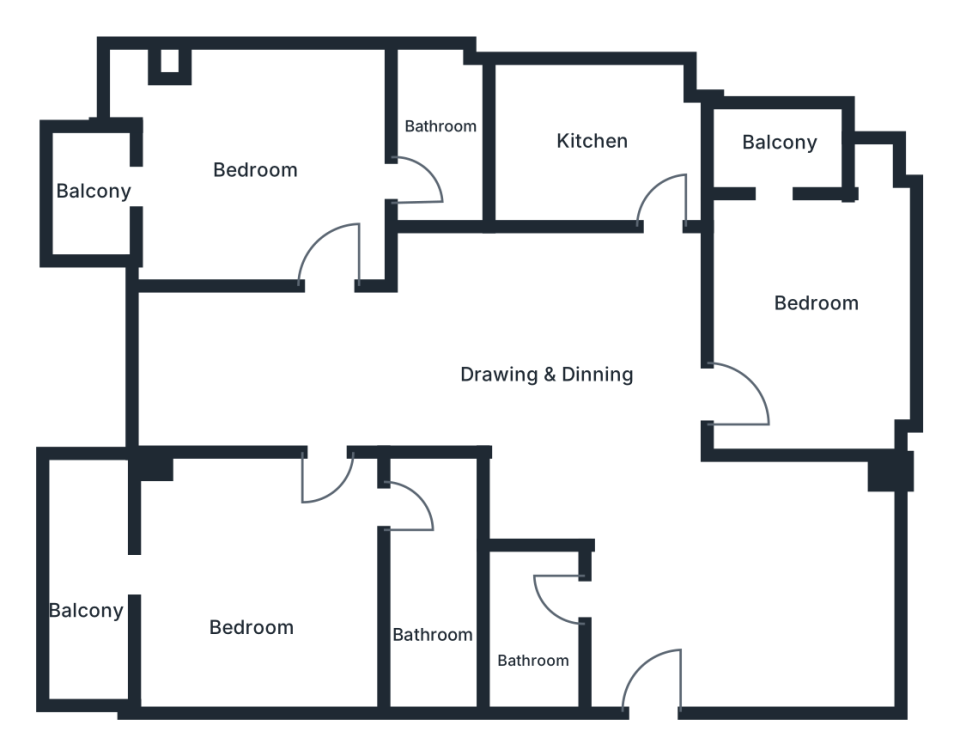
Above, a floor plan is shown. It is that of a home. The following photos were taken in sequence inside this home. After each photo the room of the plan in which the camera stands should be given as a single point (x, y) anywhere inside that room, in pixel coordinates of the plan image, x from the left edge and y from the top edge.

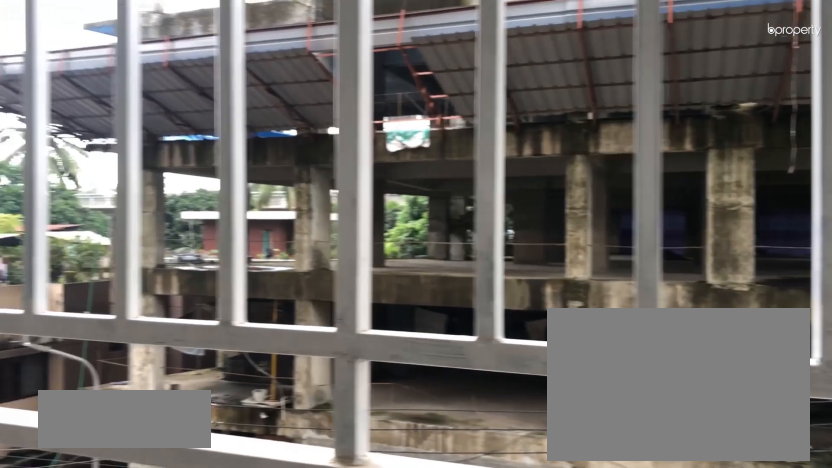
(95, 190)
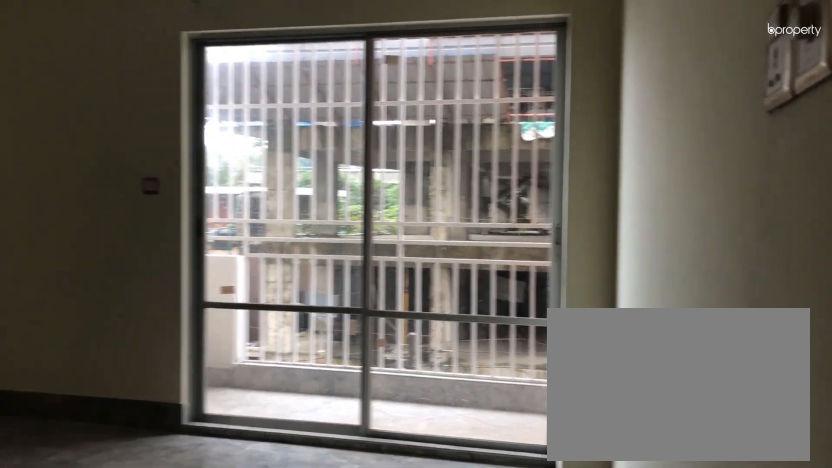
(253, 577)
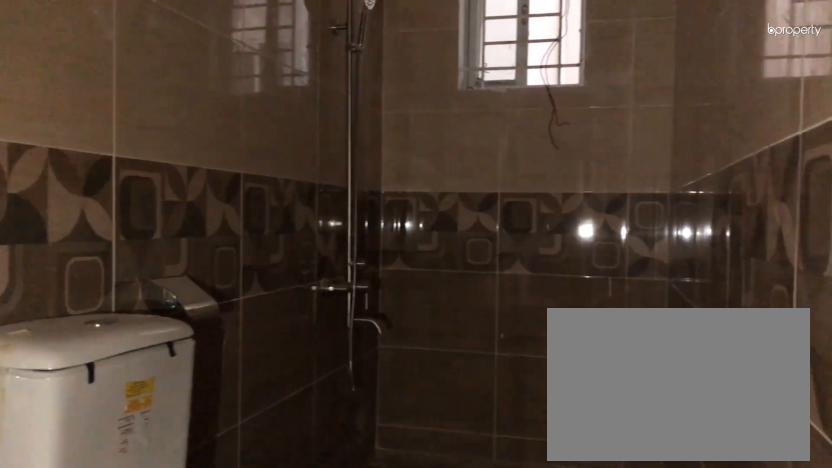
(427, 596)
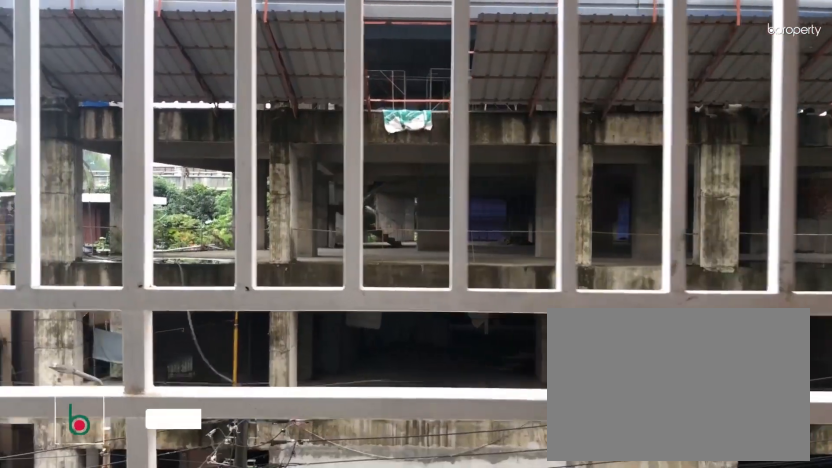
(80, 570)
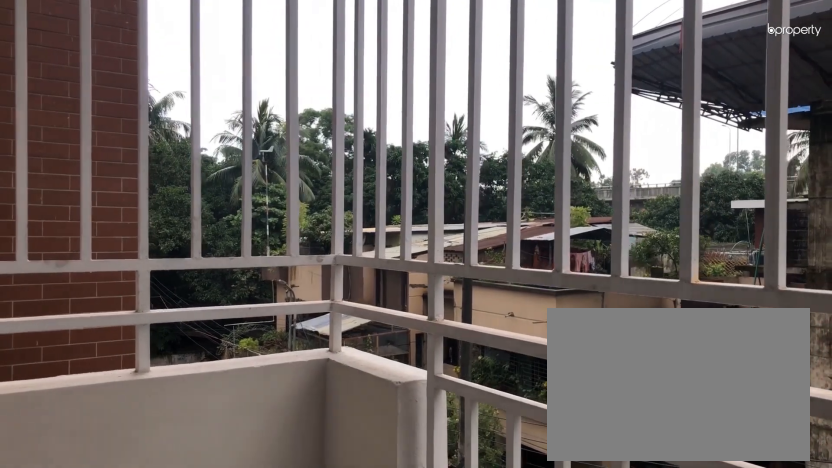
(80, 570)
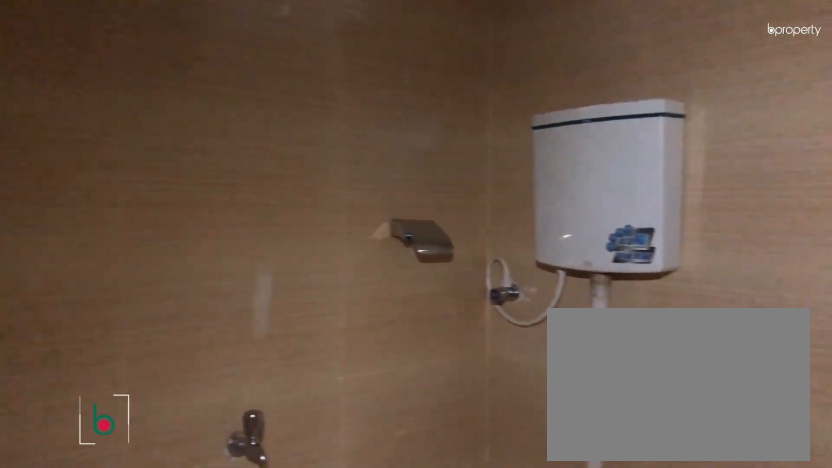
(538, 630)
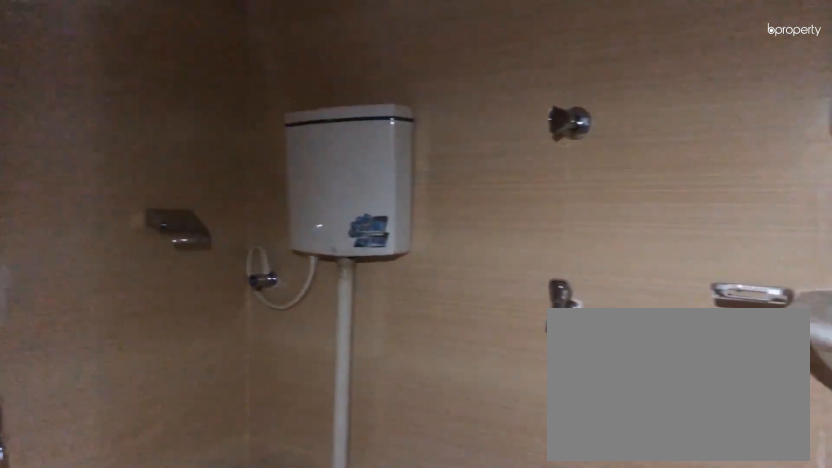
(538, 630)
